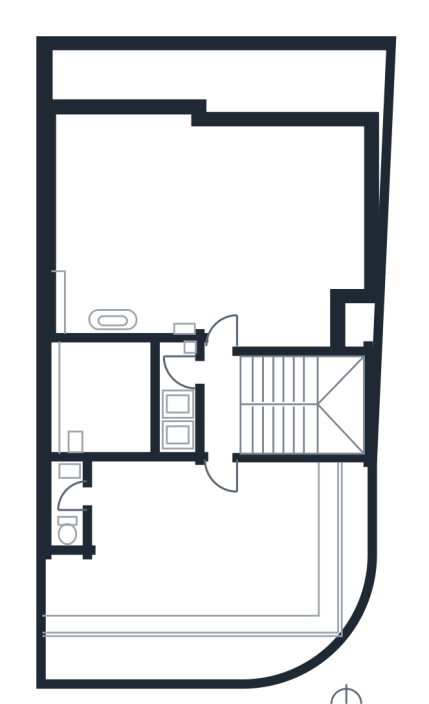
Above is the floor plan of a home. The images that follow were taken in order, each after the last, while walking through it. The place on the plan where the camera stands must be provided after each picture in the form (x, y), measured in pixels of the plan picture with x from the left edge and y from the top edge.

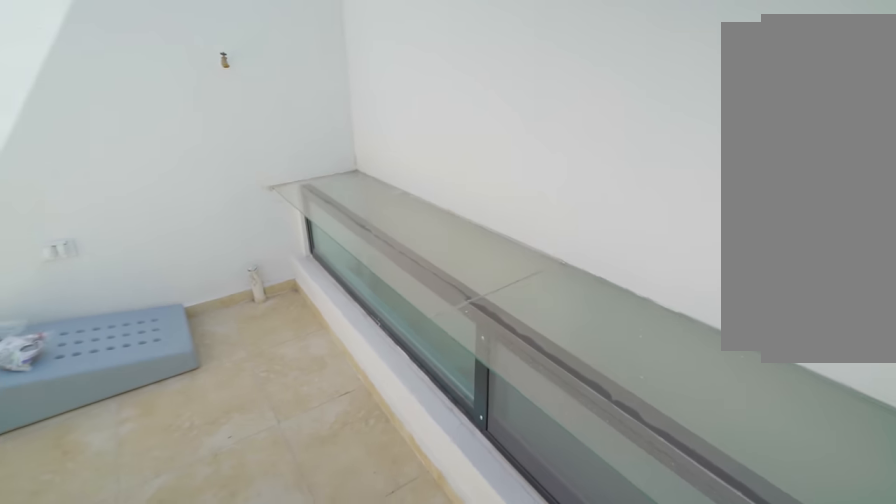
(80, 369)
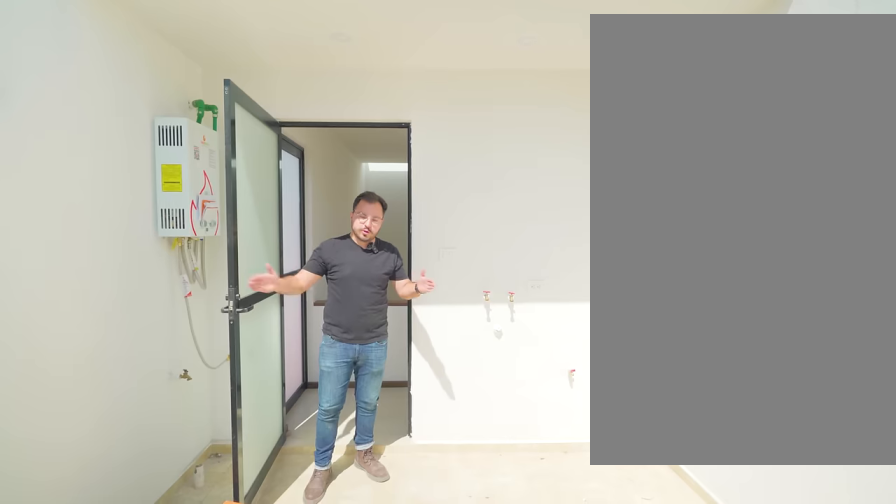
(80, 377)
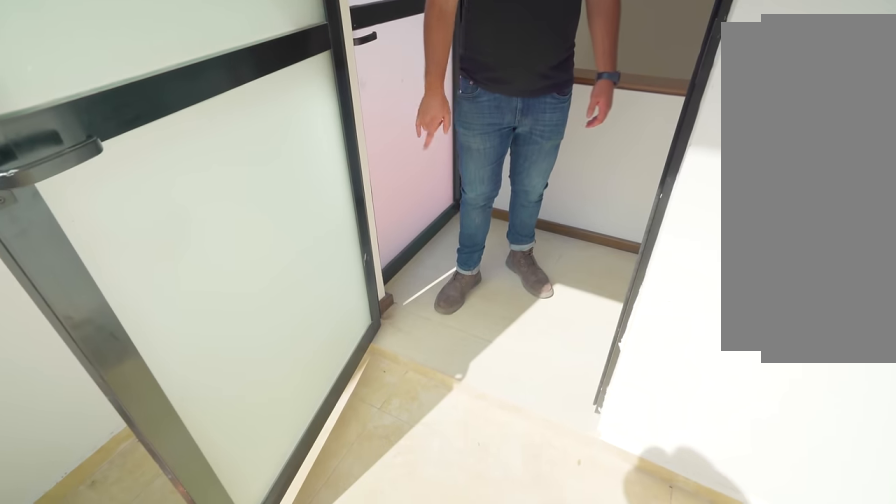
(120, 382)
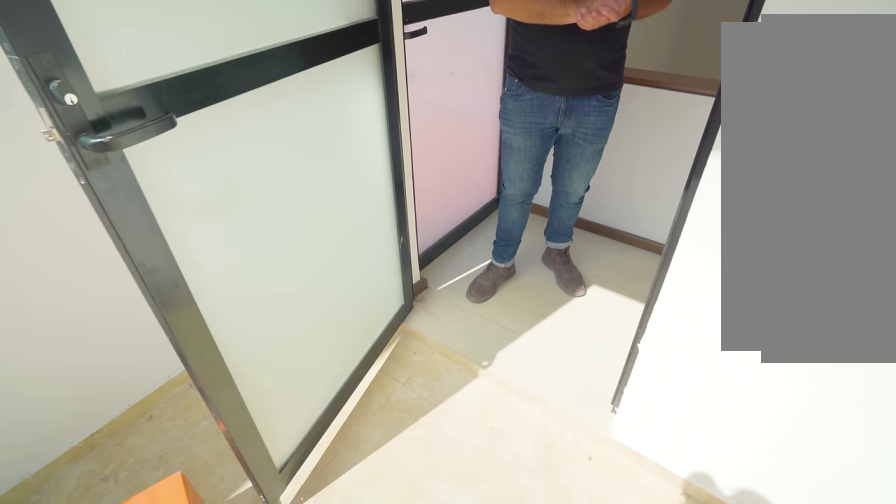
(121, 382)
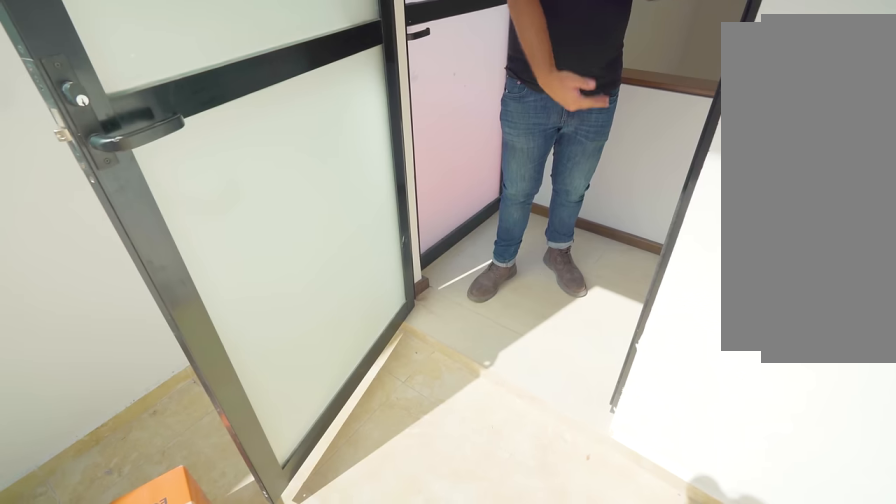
(121, 382)
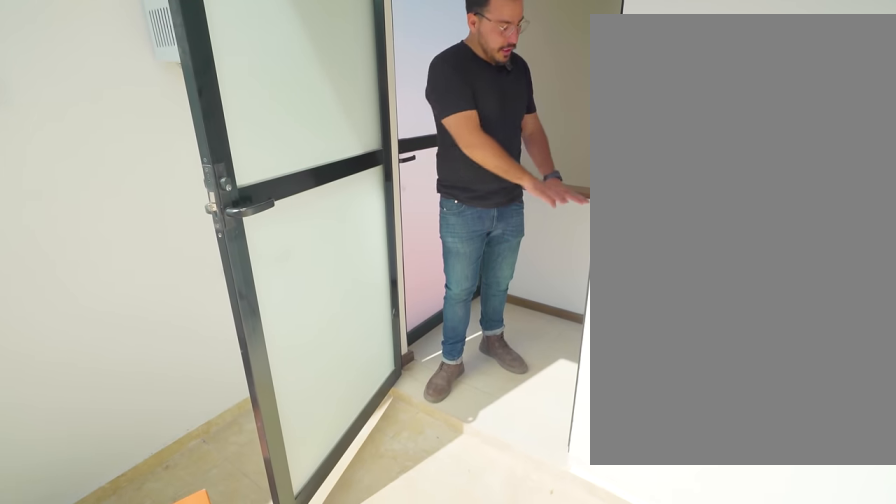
(123, 381)
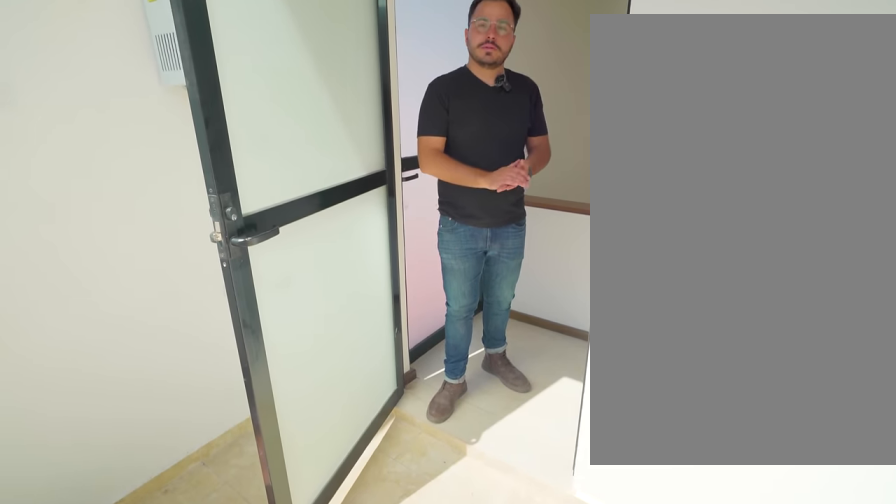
(123, 381)
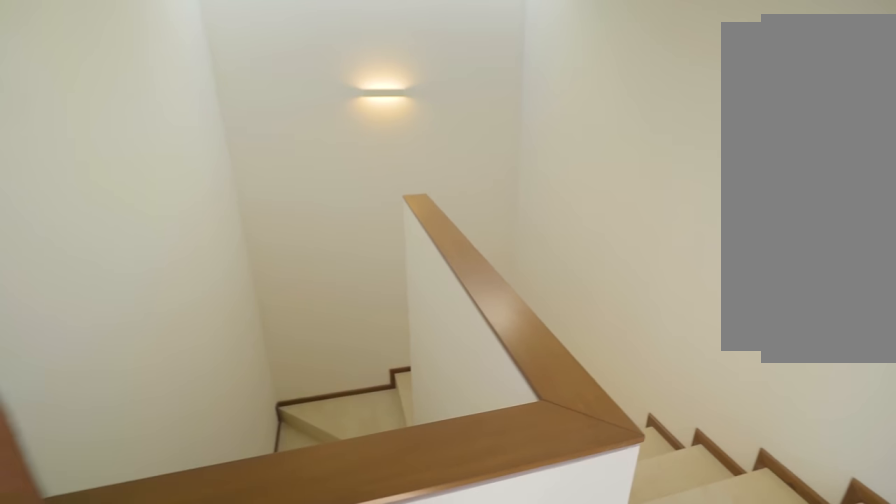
(210, 374)
